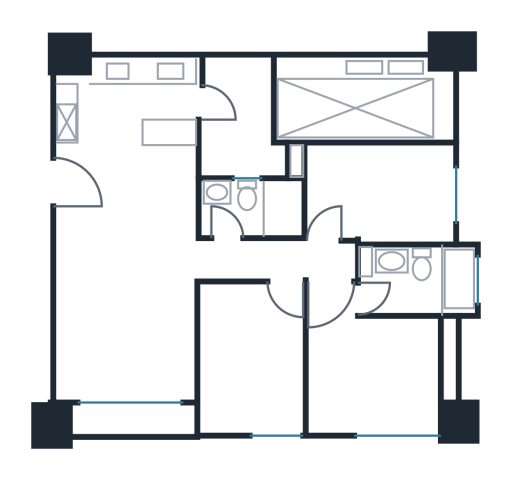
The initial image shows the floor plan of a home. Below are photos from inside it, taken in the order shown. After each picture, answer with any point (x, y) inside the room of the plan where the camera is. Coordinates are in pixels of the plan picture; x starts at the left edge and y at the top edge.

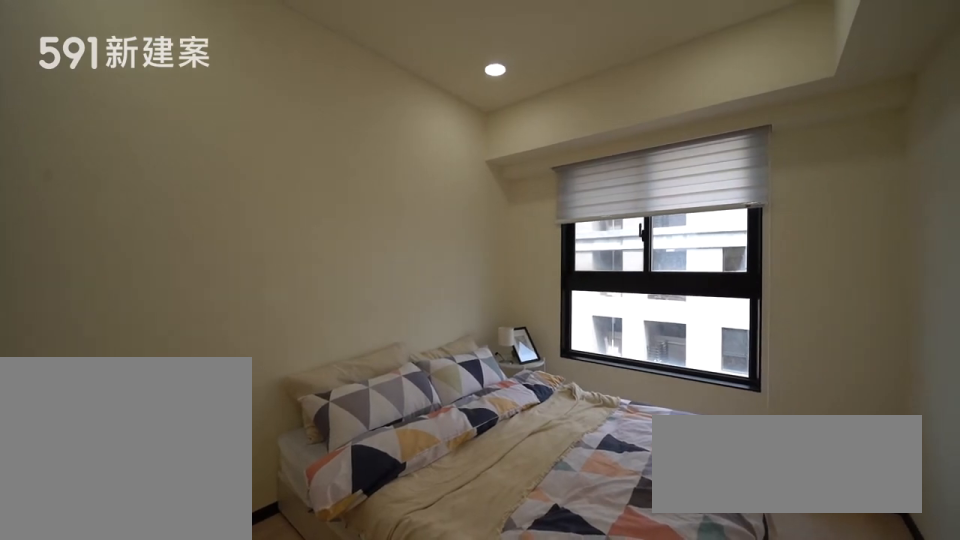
(381, 193)
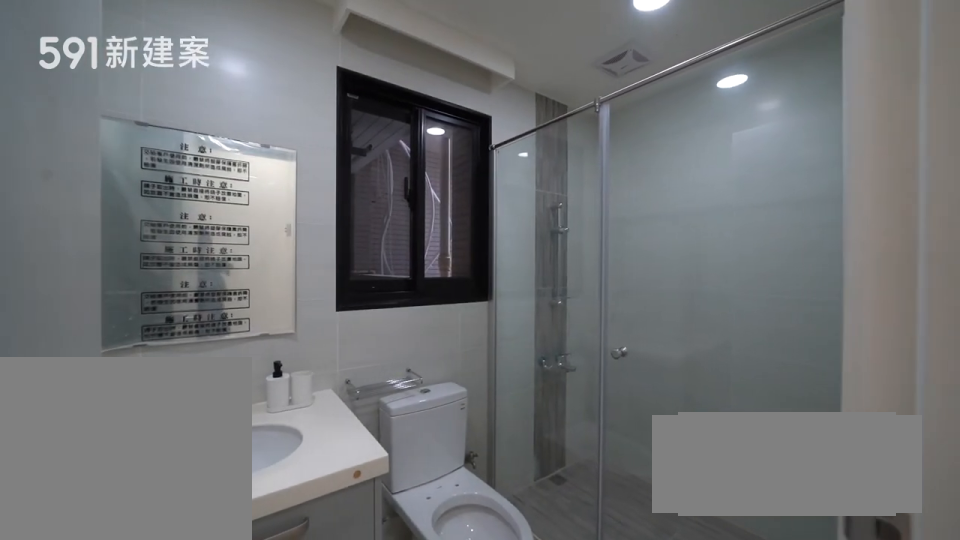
(254, 207)
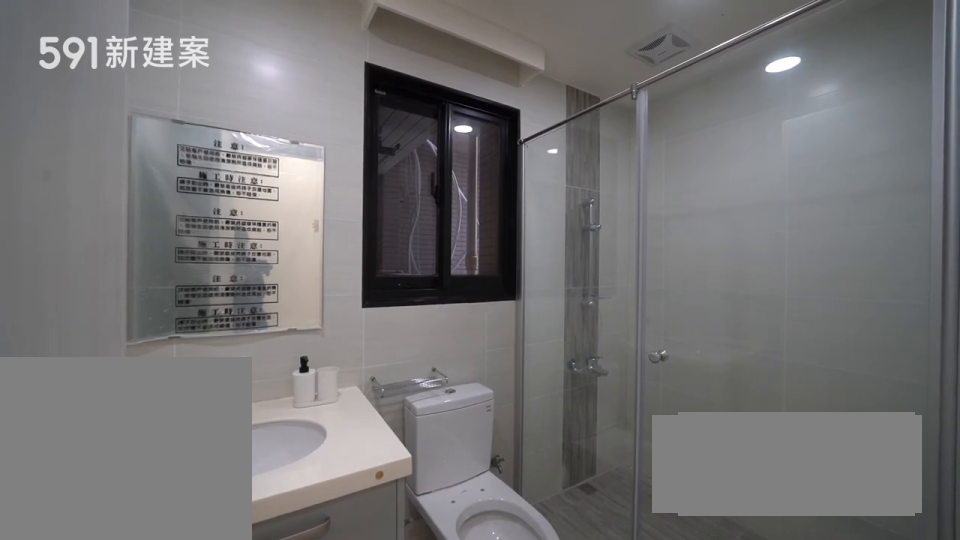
(254, 207)
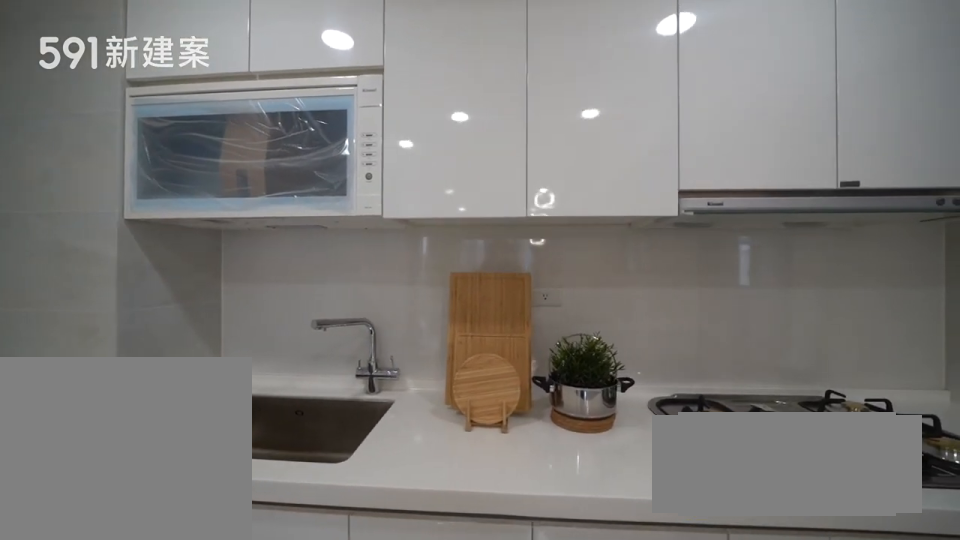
(130, 103)
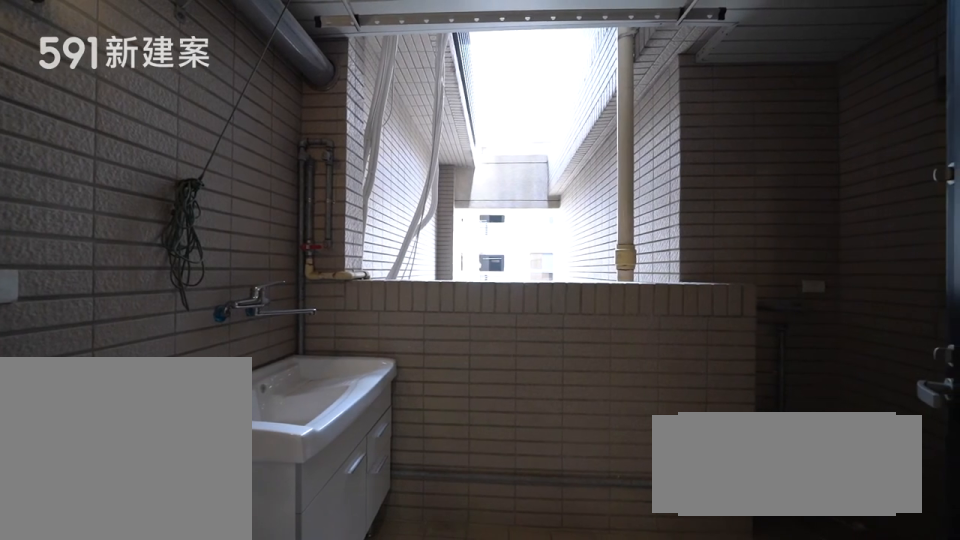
(248, 117)
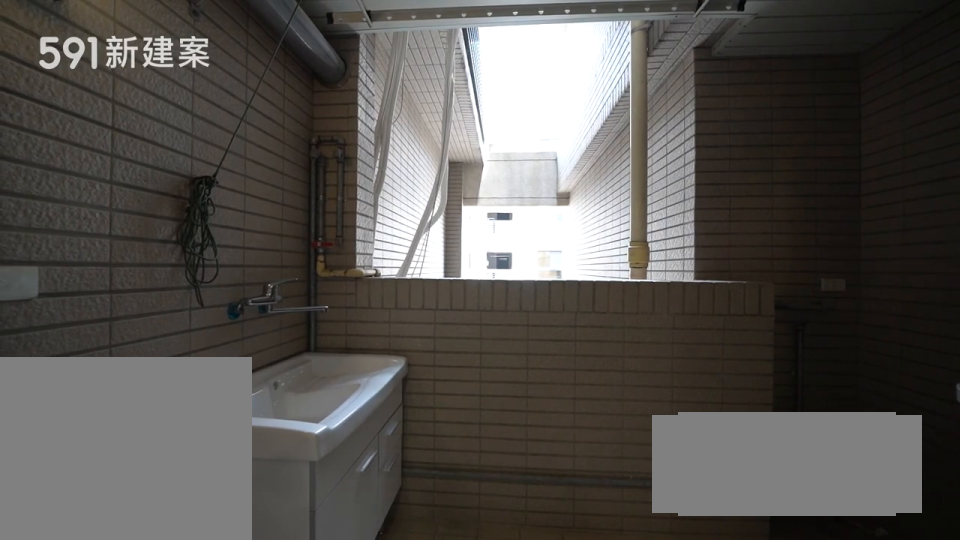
(248, 117)
